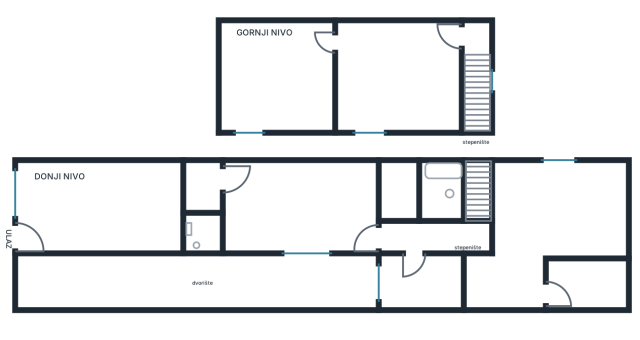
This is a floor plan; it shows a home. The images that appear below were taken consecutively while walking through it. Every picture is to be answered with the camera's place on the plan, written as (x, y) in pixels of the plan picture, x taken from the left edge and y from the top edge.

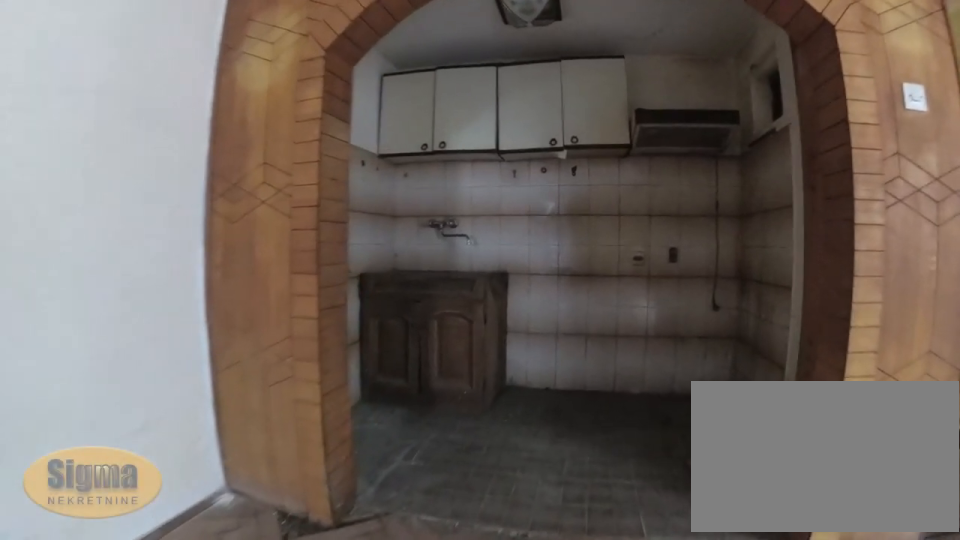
(314, 180)
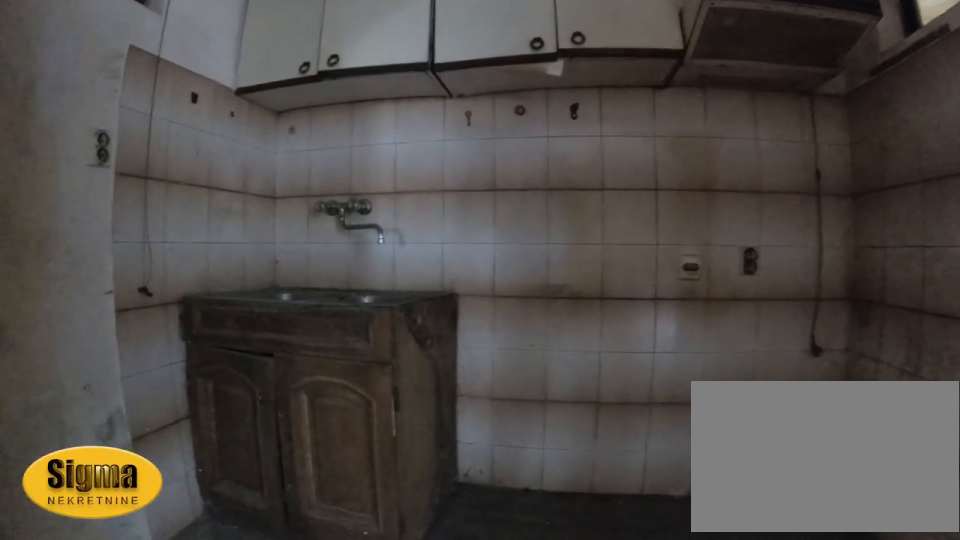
(367, 180)
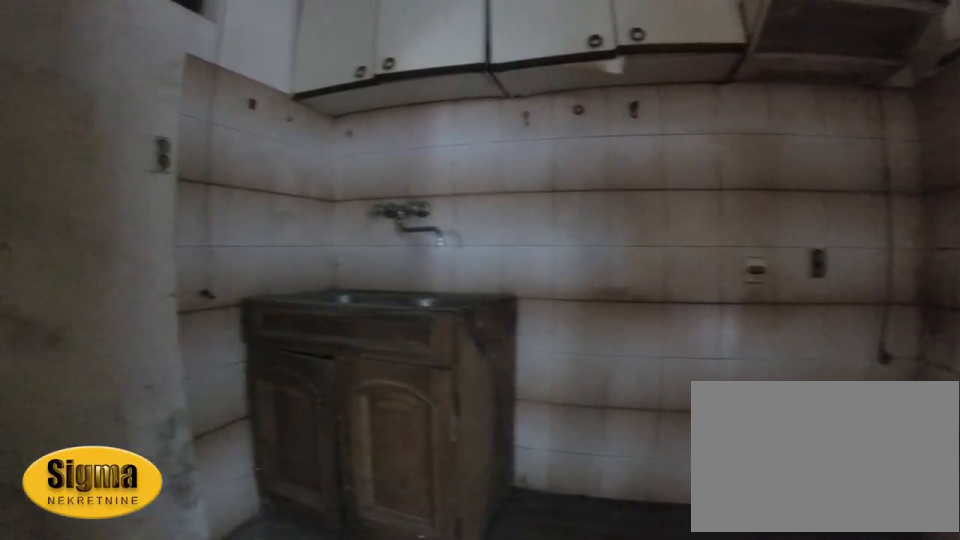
(367, 180)
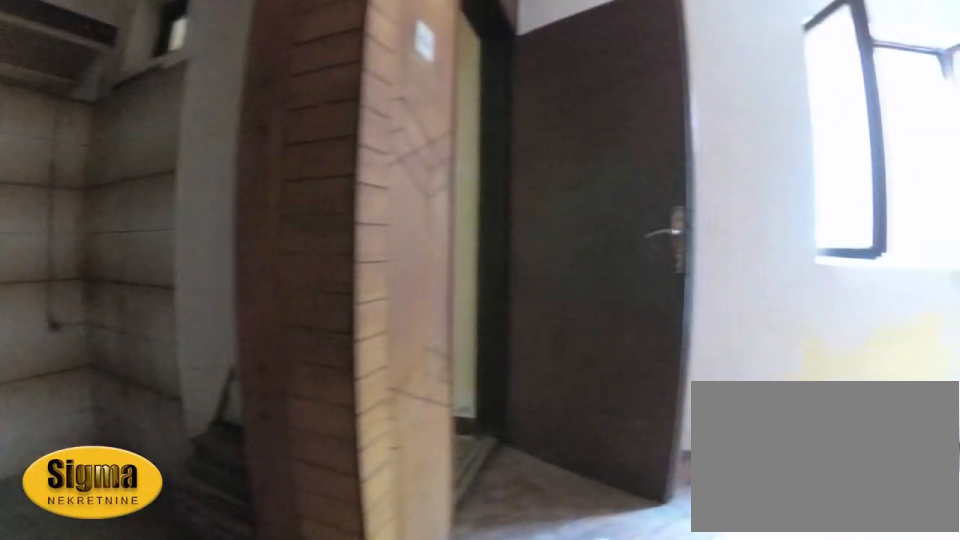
(362, 163)
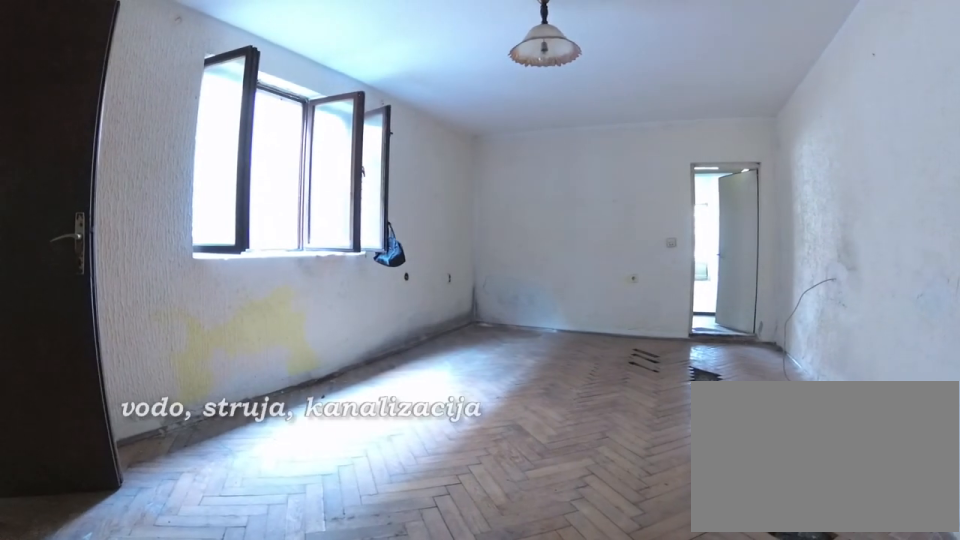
(379, 184)
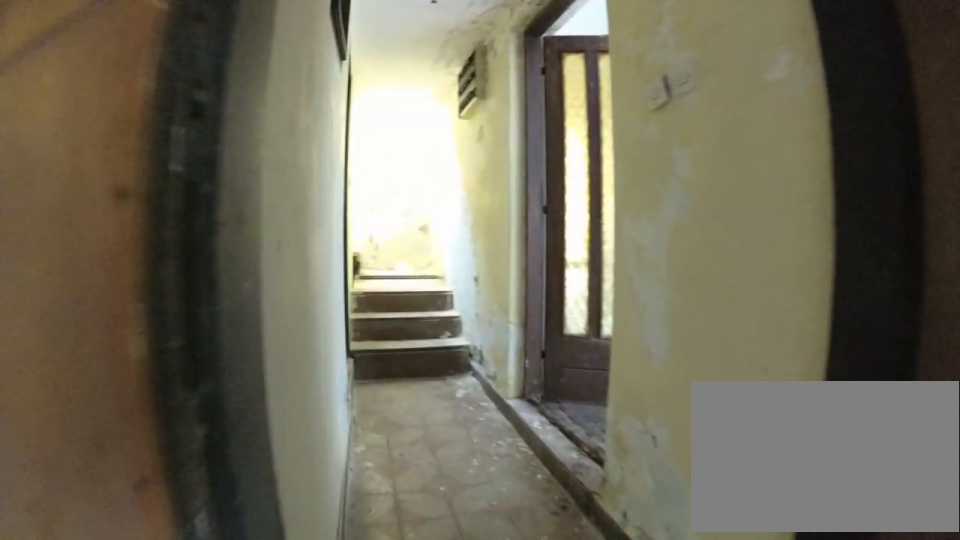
(358, 213)
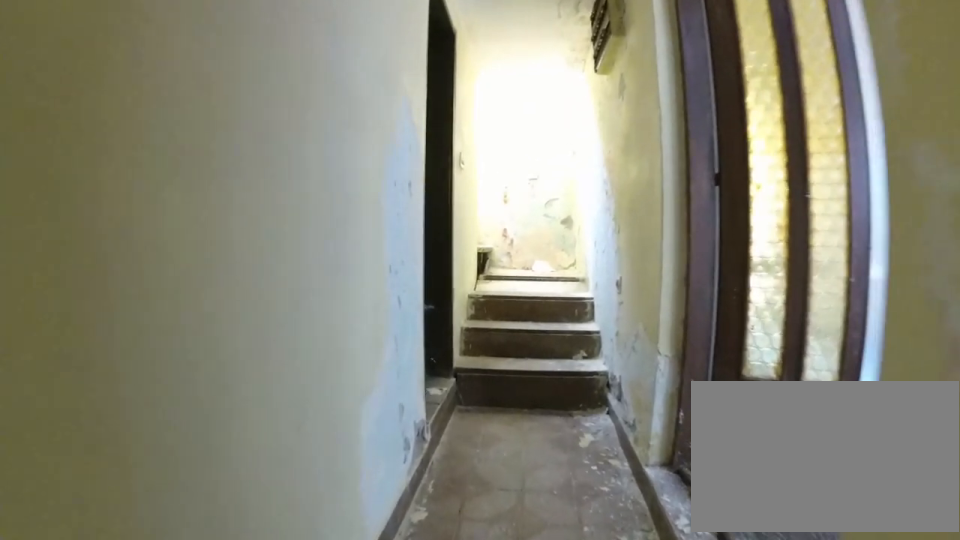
(378, 231)
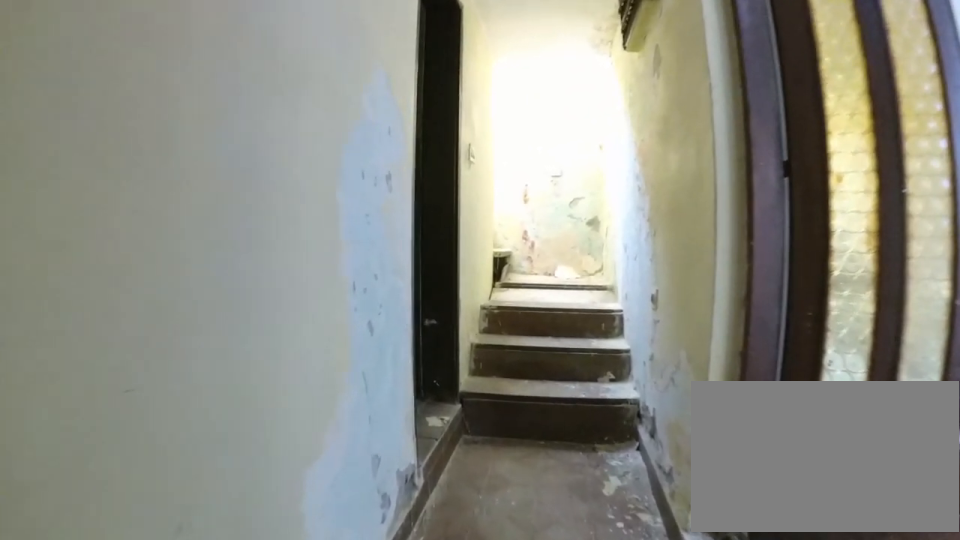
(386, 230)
